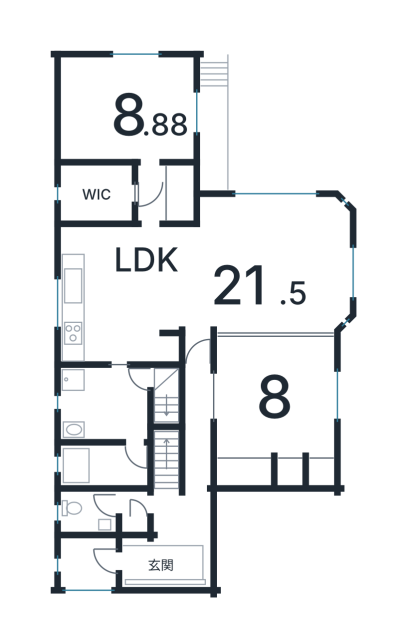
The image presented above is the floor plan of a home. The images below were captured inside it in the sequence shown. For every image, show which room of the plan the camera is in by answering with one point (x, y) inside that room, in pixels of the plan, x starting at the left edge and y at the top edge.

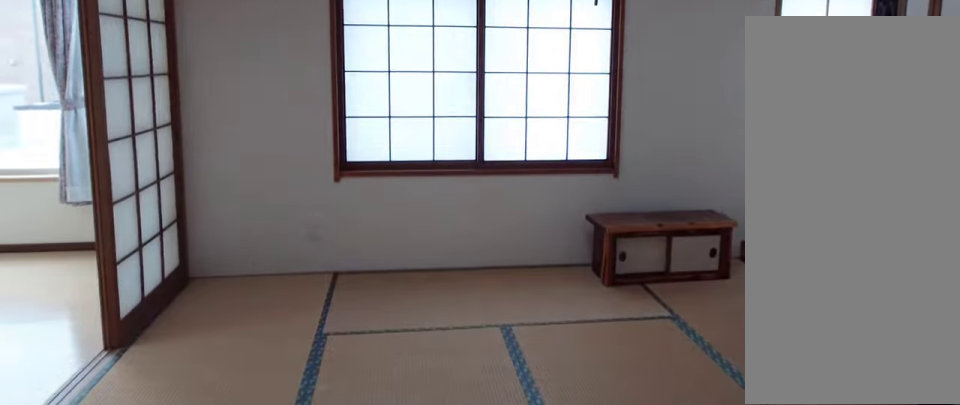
(274, 399)
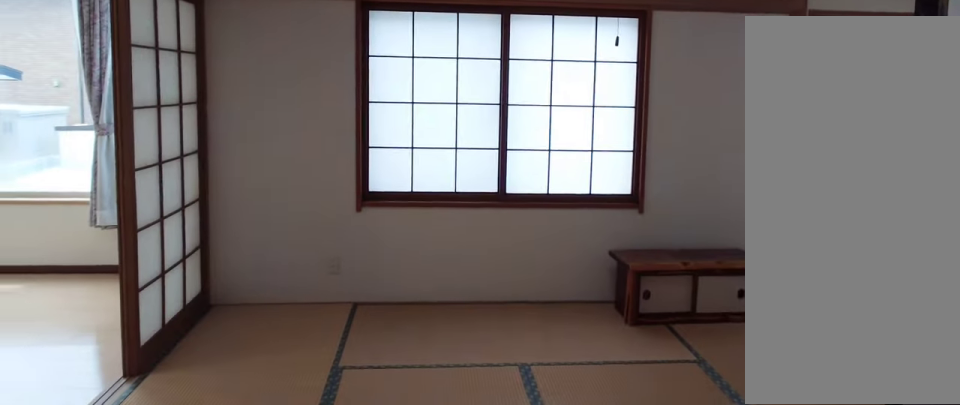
(274, 399)
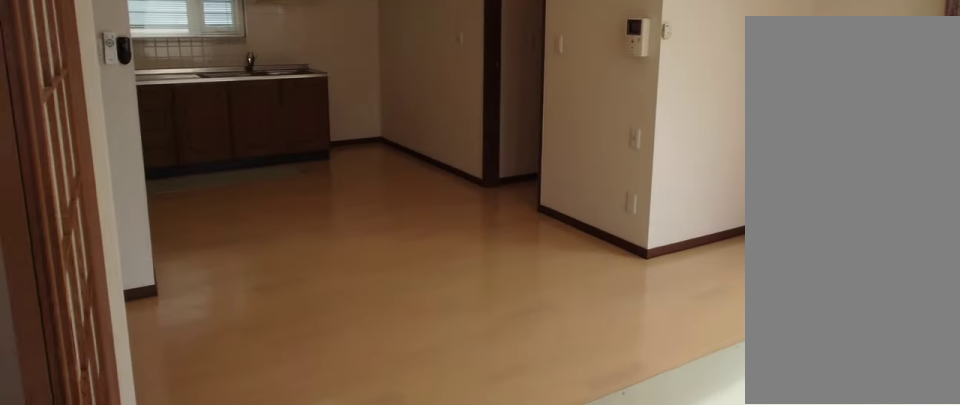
(256, 262)
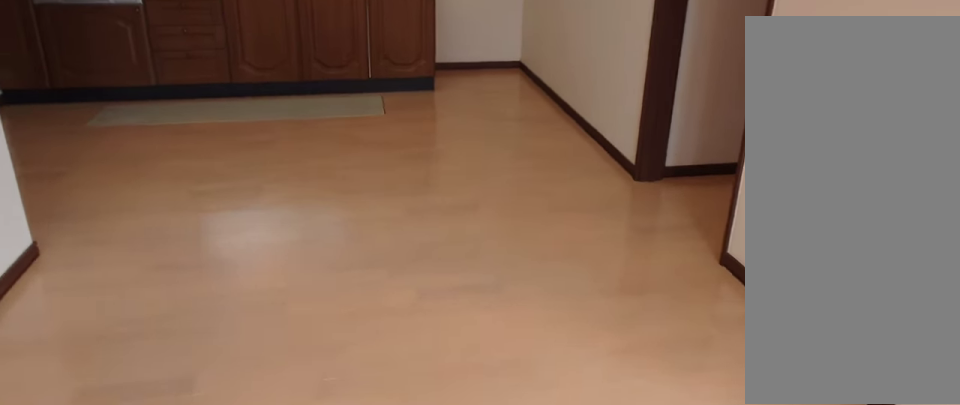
(256, 262)
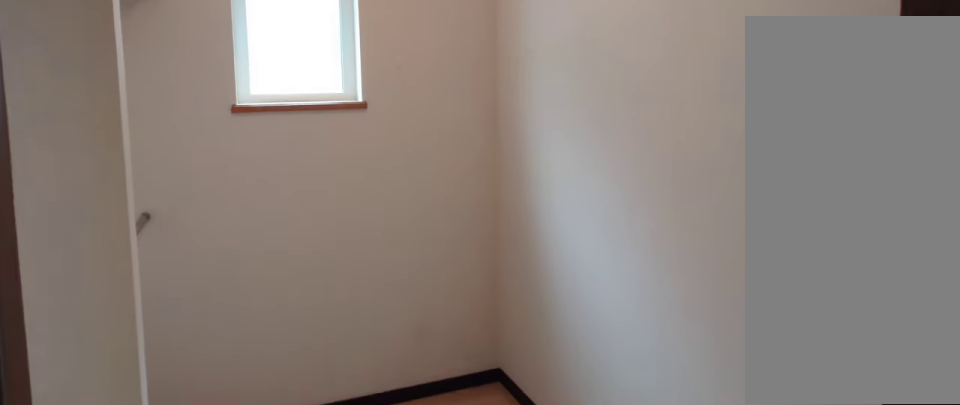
(95, 191)
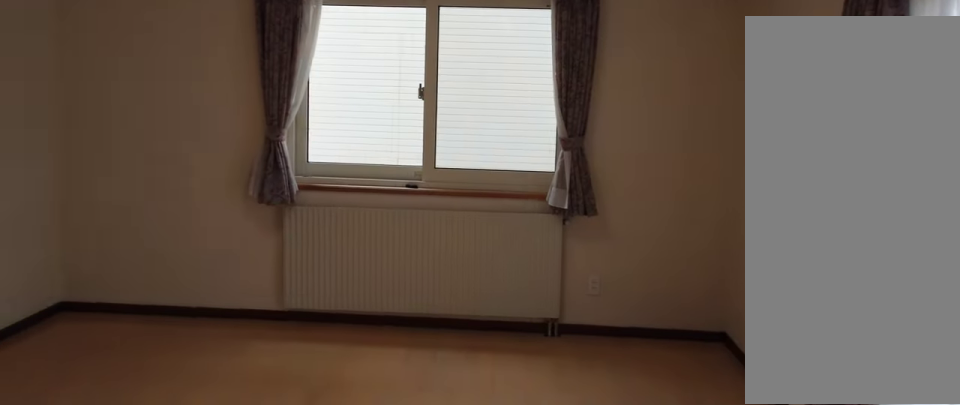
(122, 102)
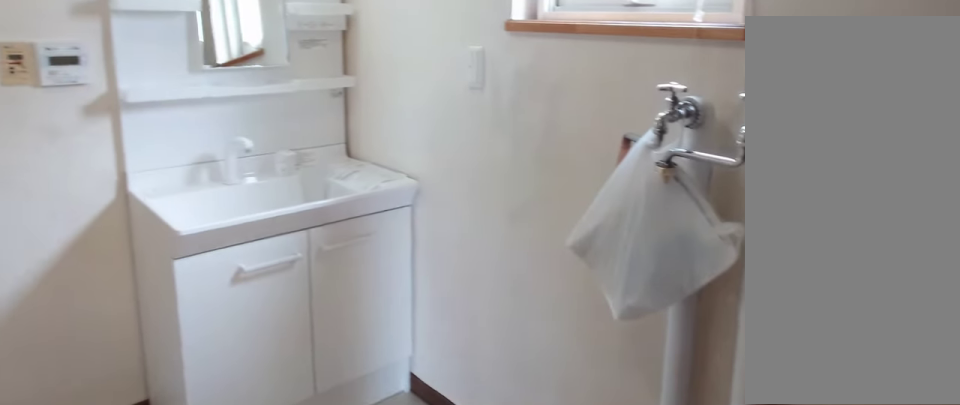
(109, 402)
